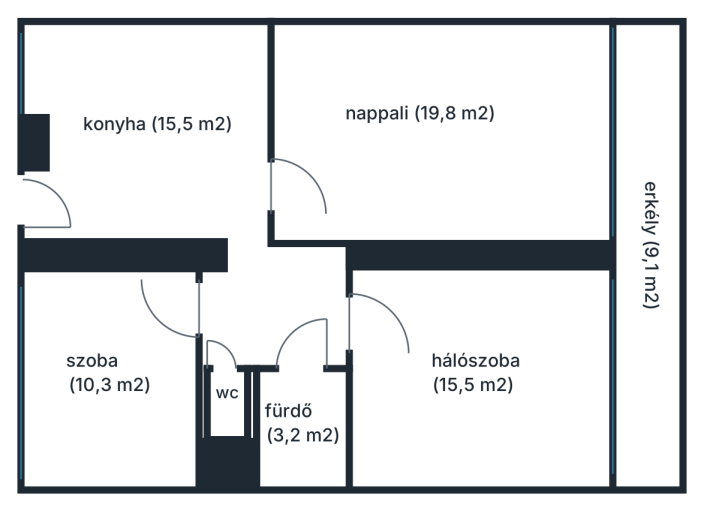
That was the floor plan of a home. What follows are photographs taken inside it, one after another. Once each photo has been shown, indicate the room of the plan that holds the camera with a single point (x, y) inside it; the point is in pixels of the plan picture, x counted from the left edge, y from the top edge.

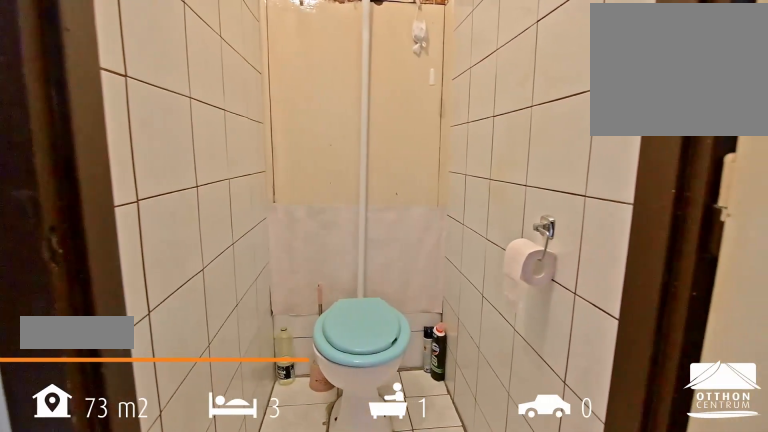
(226, 410)
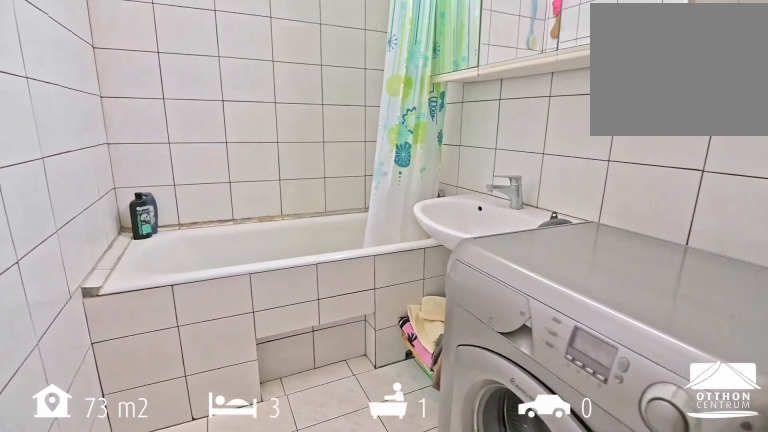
(302, 424)
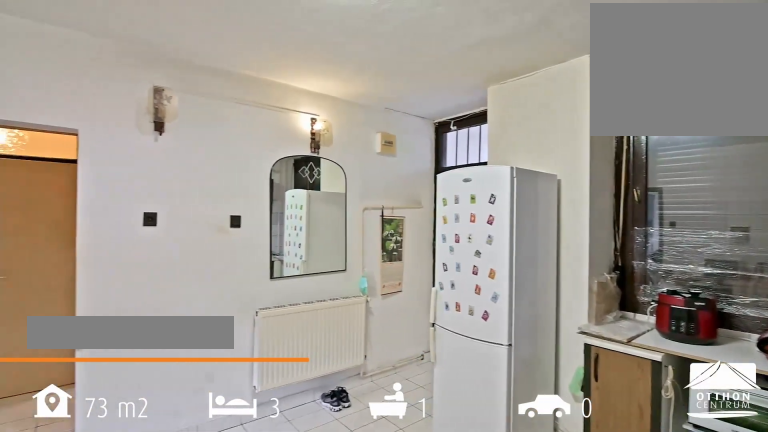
(149, 133)
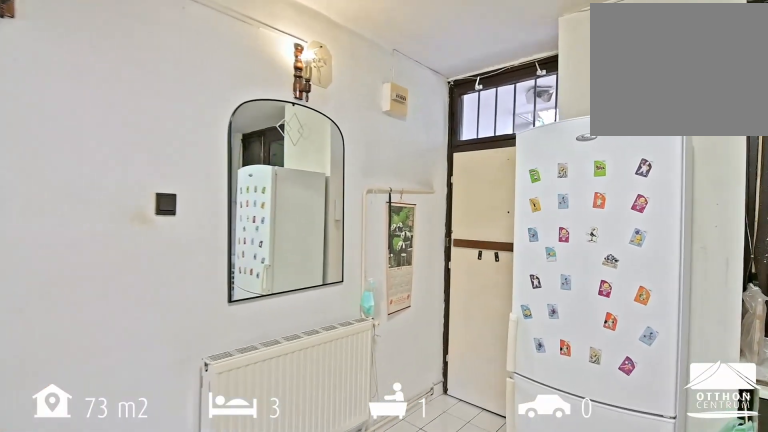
(149, 133)
